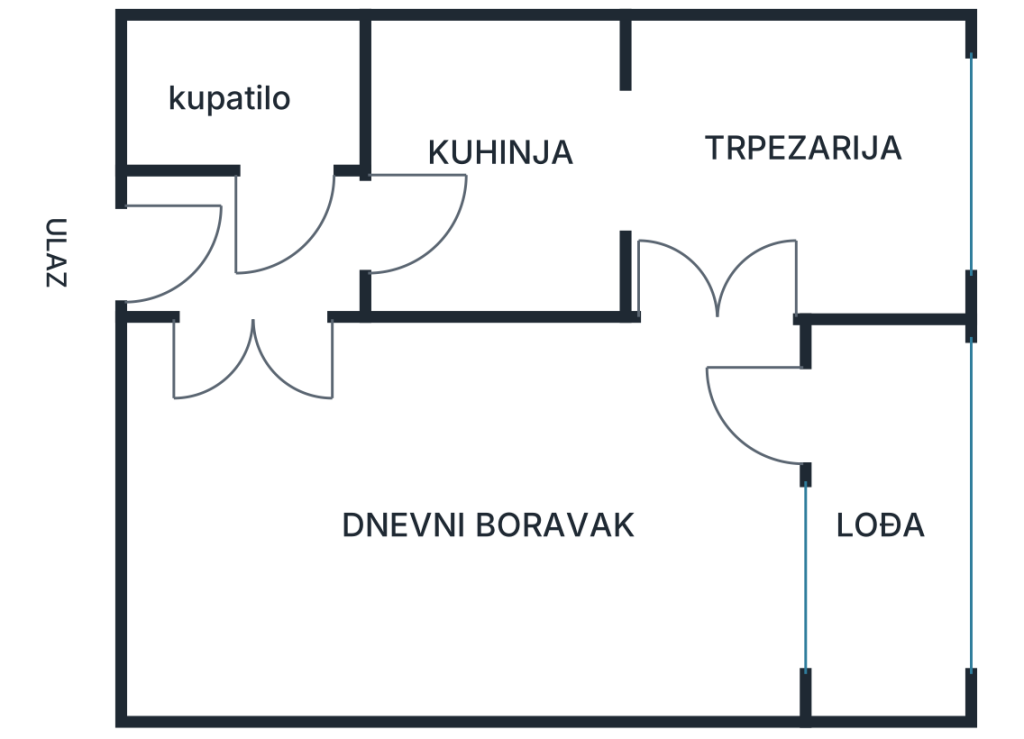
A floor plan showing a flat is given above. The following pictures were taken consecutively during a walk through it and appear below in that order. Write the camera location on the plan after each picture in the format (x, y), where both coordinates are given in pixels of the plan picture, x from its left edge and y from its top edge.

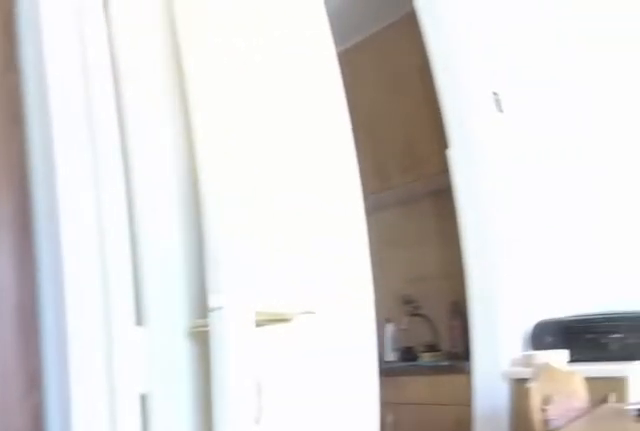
(770, 373)
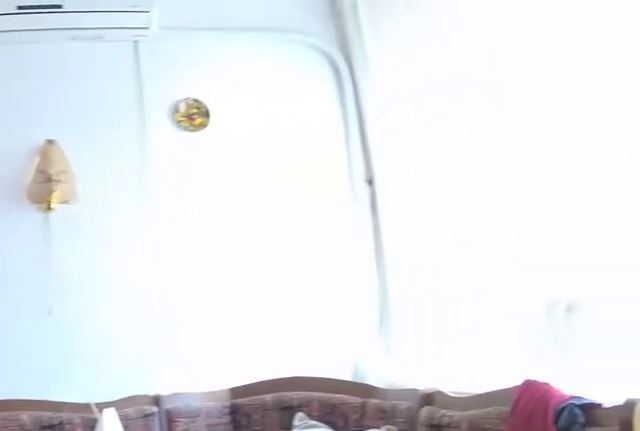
(714, 321)
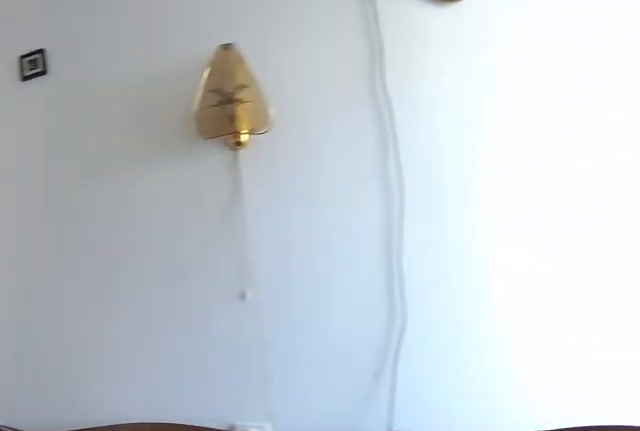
(829, 239)
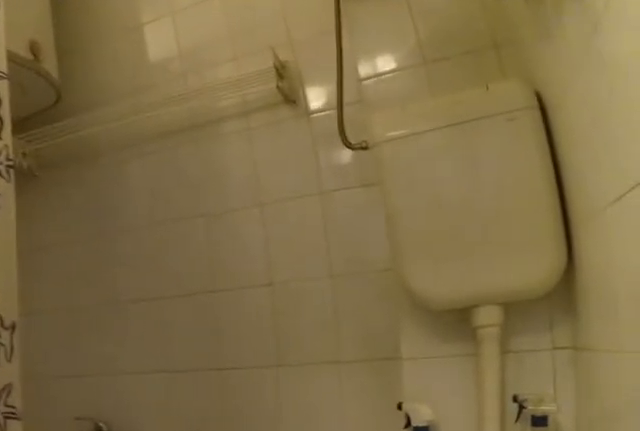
(297, 195)
